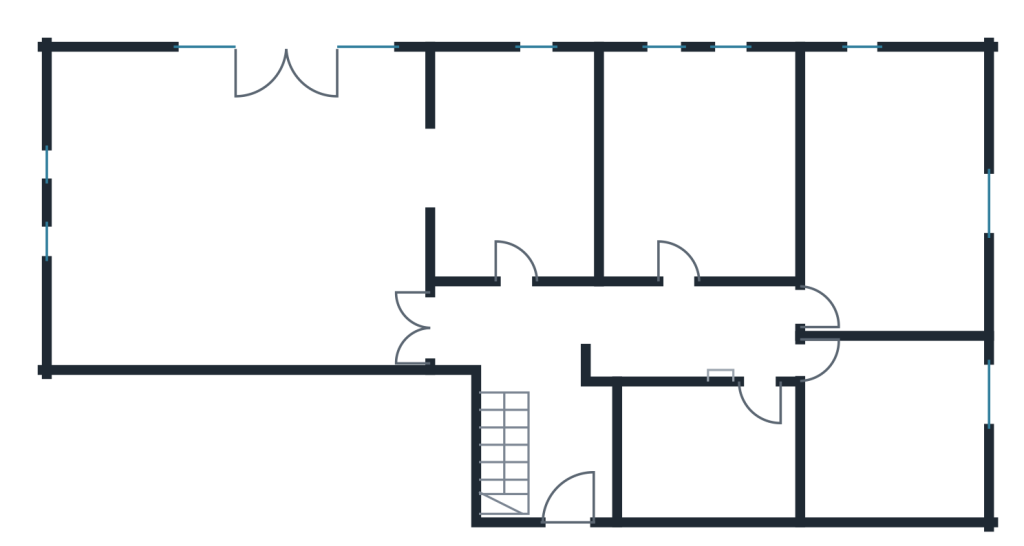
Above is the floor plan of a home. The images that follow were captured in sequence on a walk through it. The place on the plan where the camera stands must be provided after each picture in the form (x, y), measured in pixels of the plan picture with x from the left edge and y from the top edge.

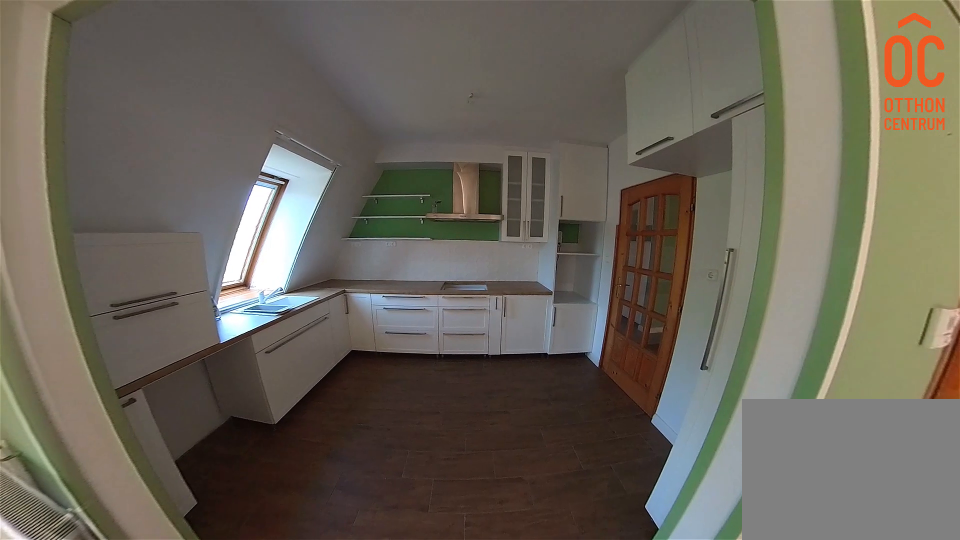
(408, 167)
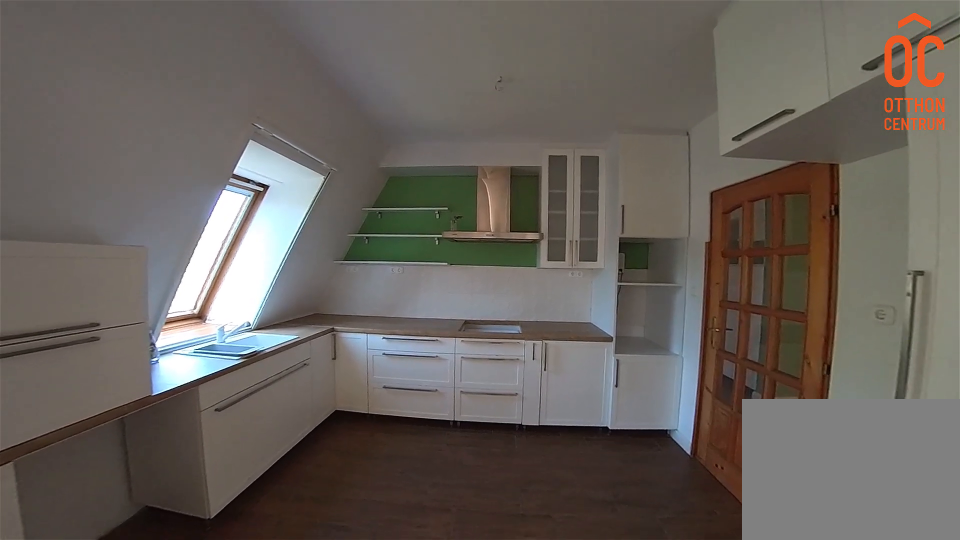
(408, 167)
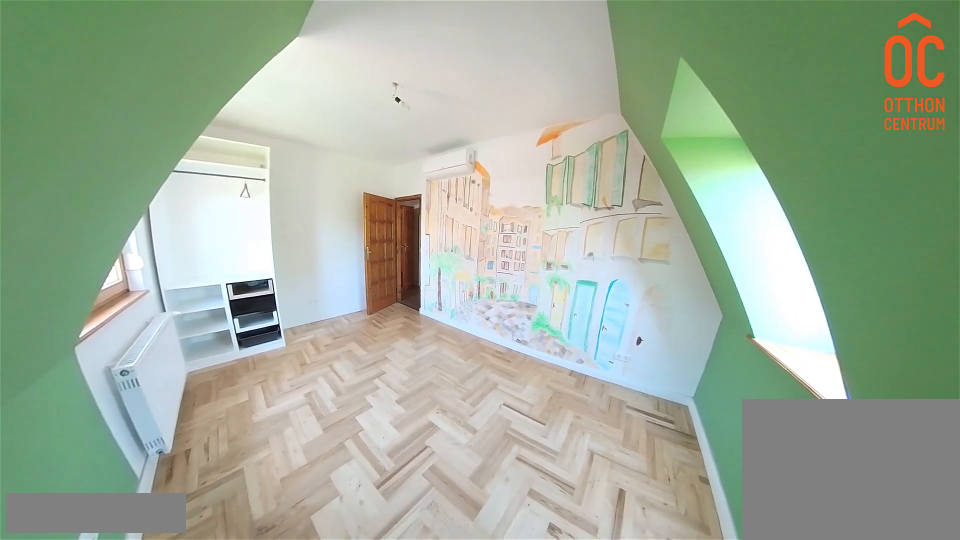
(898, 173)
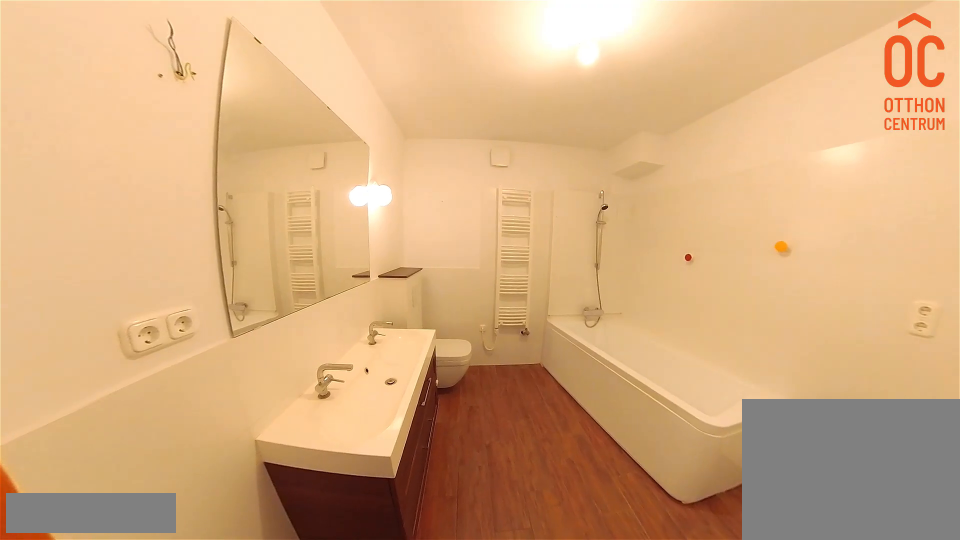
(717, 453)
